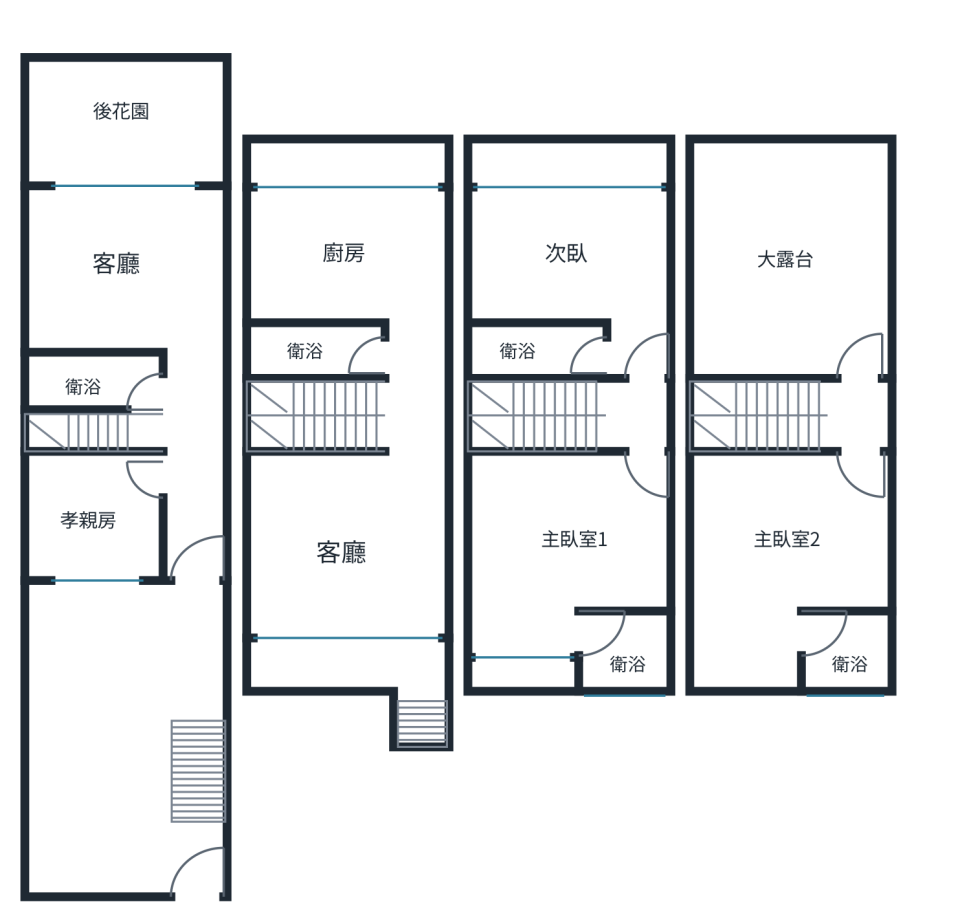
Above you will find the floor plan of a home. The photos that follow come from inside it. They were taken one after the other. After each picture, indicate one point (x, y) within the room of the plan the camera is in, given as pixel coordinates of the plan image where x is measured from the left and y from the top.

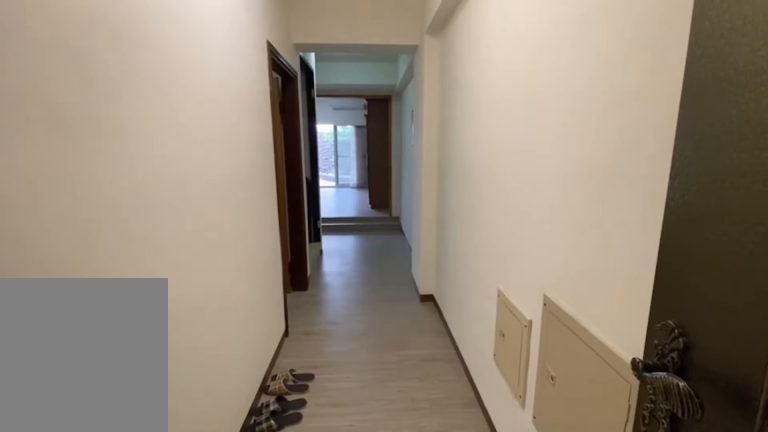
(194, 446)
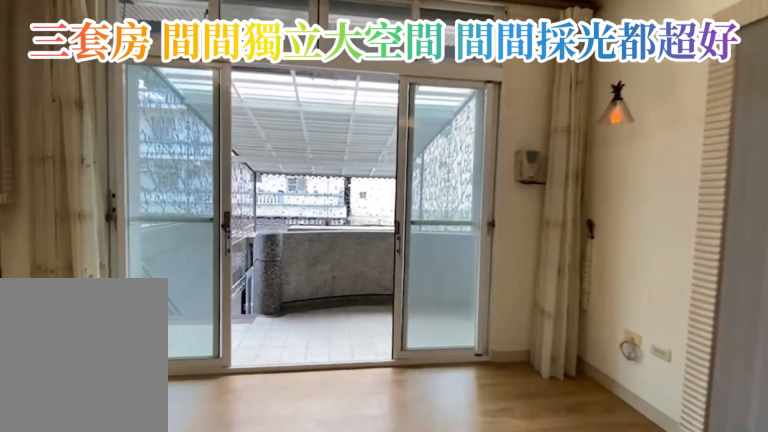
(356, 552)
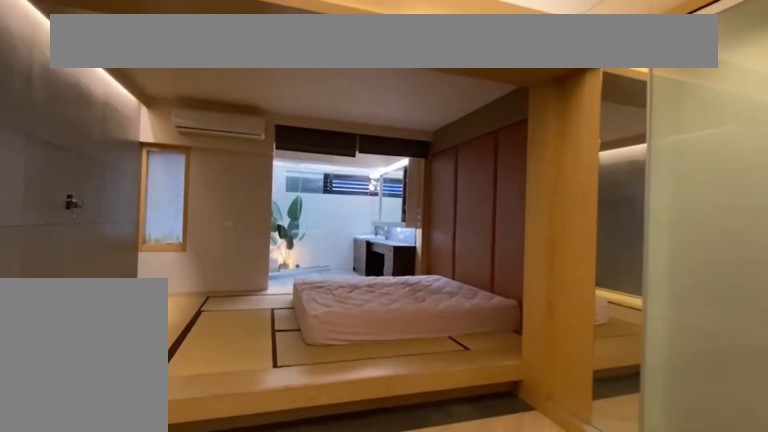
(558, 542)
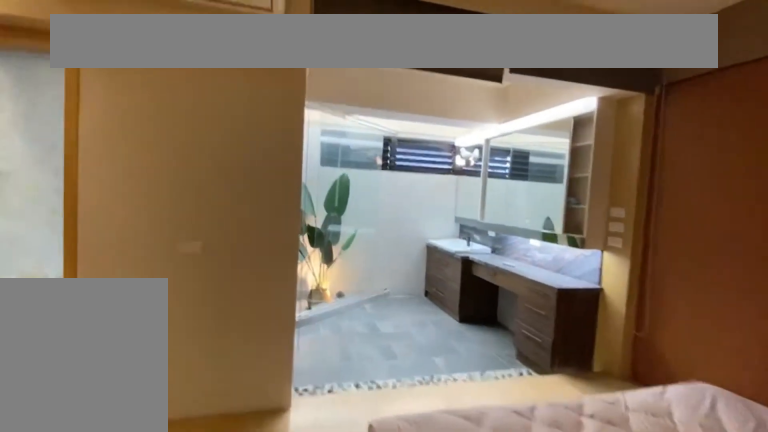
(558, 543)
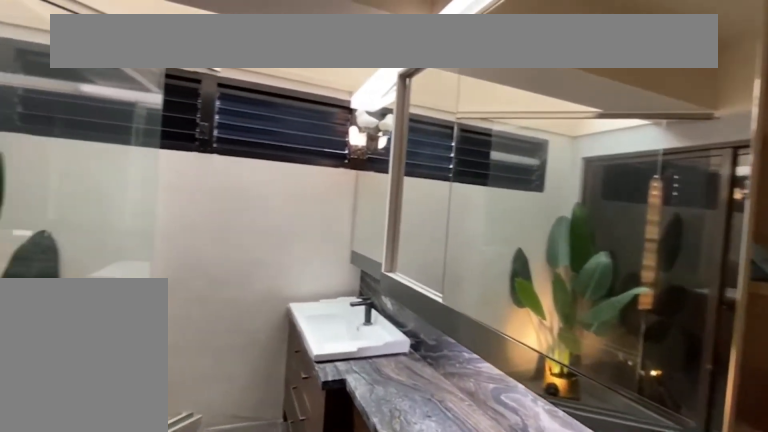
(629, 650)
